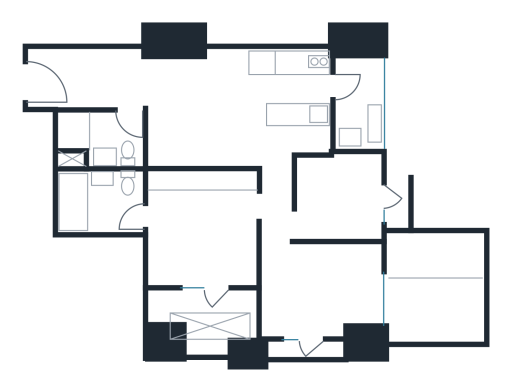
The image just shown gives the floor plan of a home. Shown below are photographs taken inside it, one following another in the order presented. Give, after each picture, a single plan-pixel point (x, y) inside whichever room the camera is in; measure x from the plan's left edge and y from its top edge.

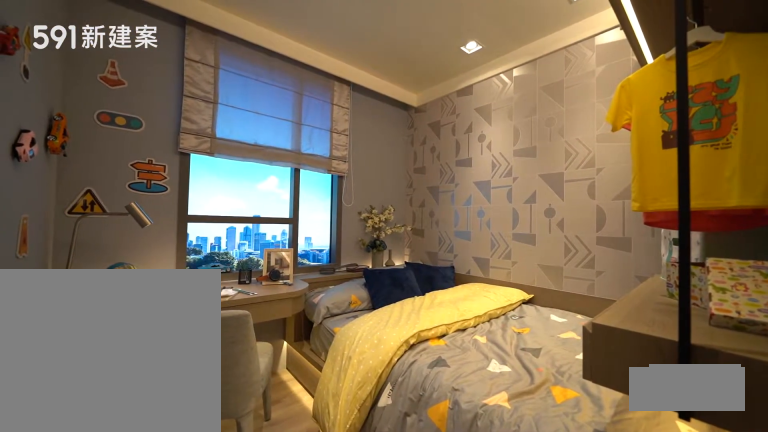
(342, 198)
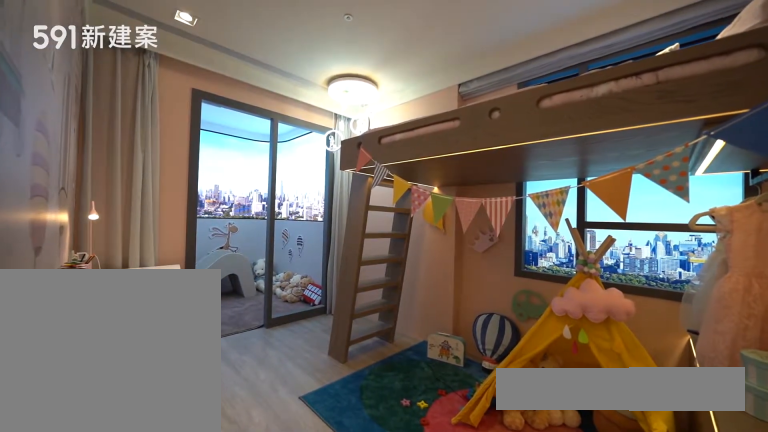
(323, 292)
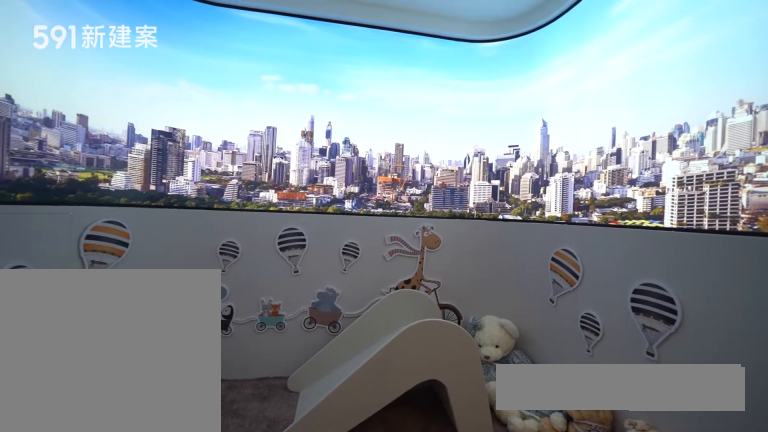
(437, 289)
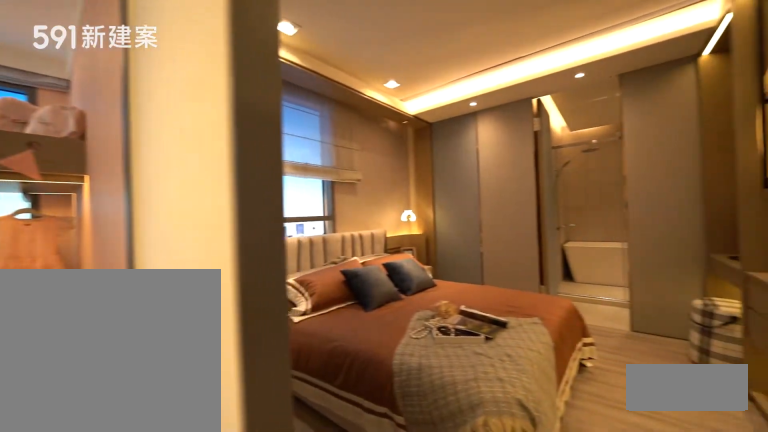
(202, 228)
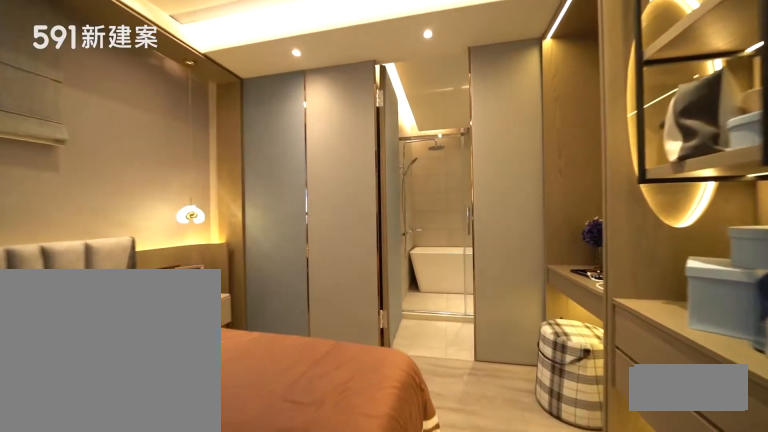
(202, 228)
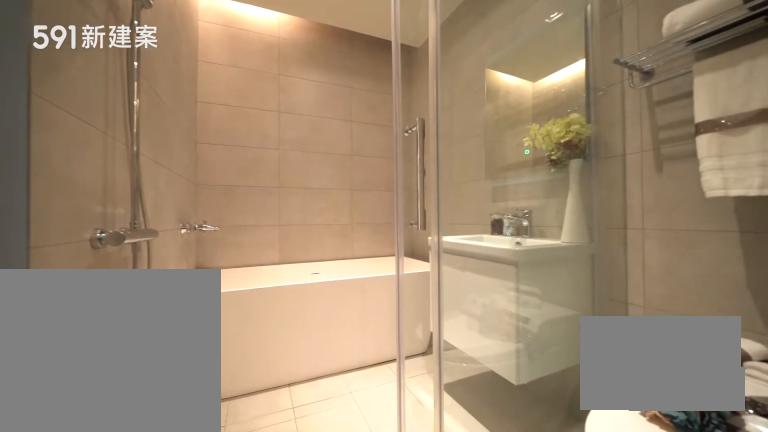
(99, 201)
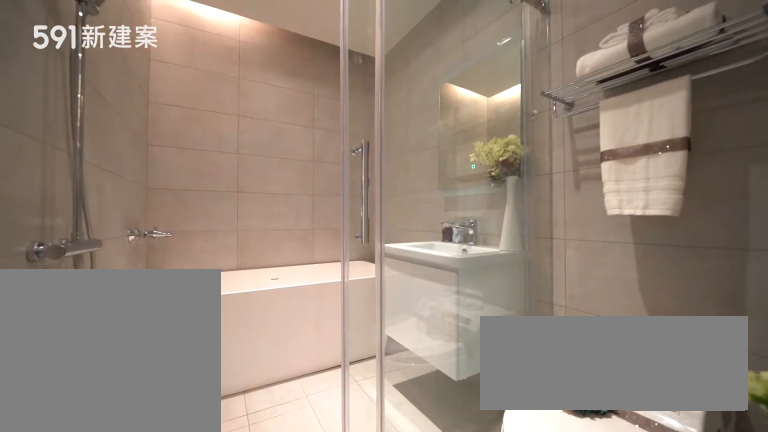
(99, 201)
